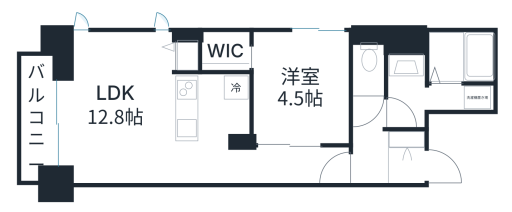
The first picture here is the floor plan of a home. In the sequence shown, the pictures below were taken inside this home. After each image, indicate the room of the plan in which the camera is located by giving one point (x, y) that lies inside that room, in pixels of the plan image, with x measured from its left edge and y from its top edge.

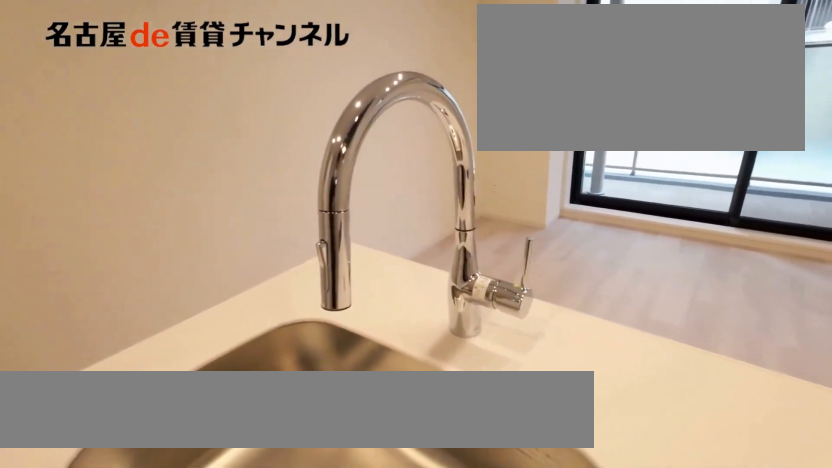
(213, 109)
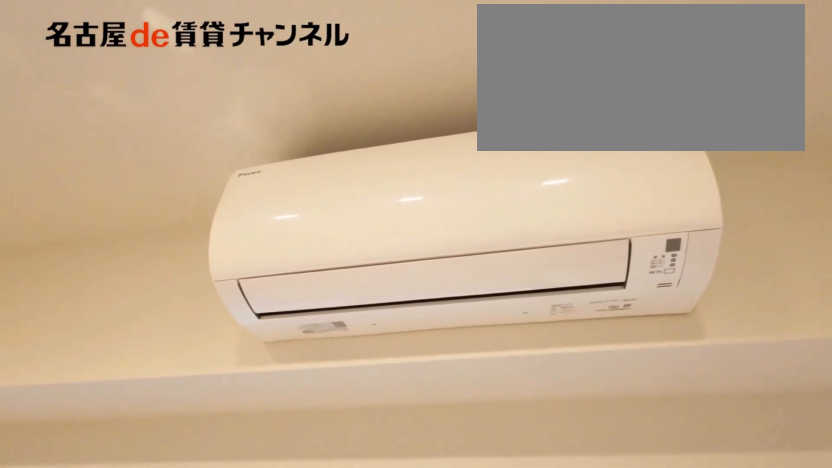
(115, 107)
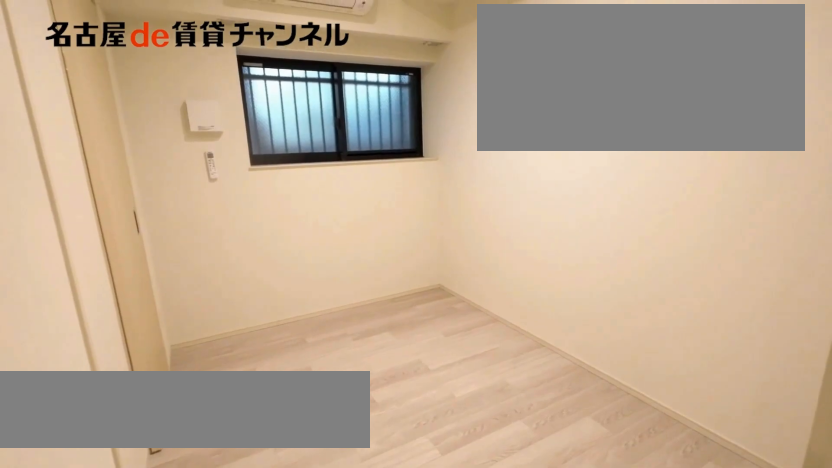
(301, 88)
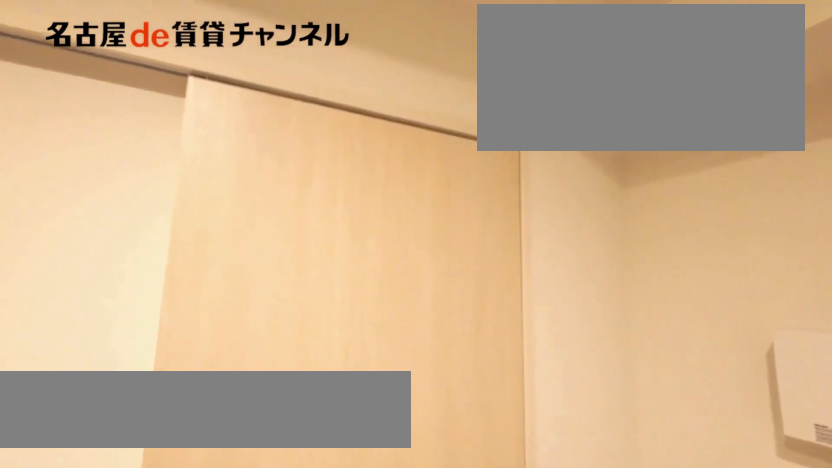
(301, 88)
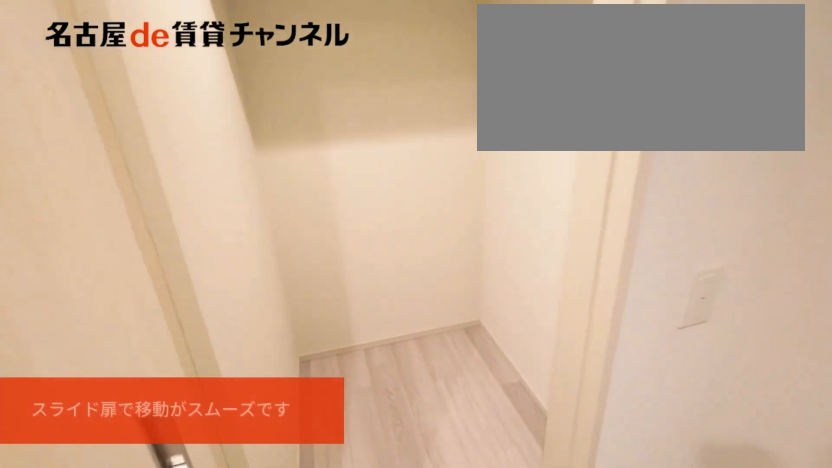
(225, 50)
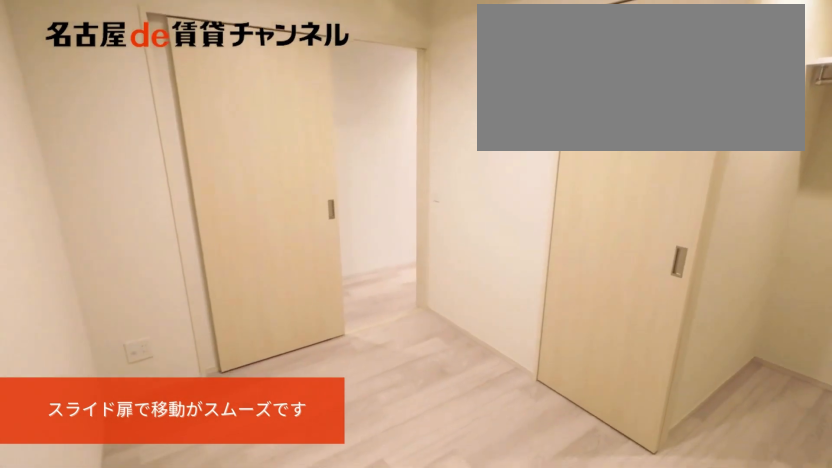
(301, 88)
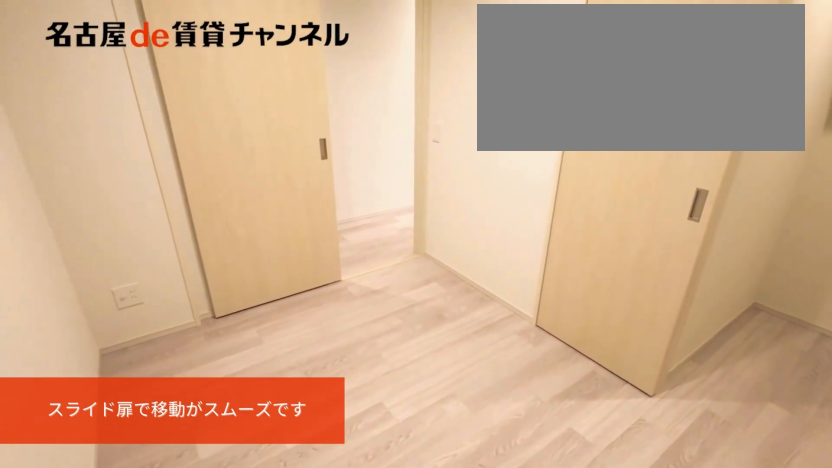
(301, 88)
